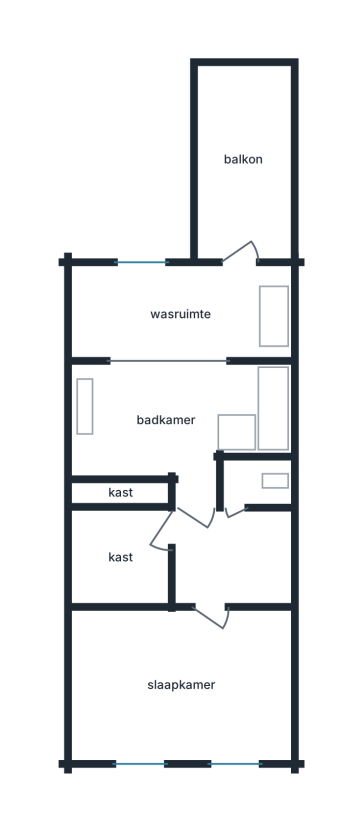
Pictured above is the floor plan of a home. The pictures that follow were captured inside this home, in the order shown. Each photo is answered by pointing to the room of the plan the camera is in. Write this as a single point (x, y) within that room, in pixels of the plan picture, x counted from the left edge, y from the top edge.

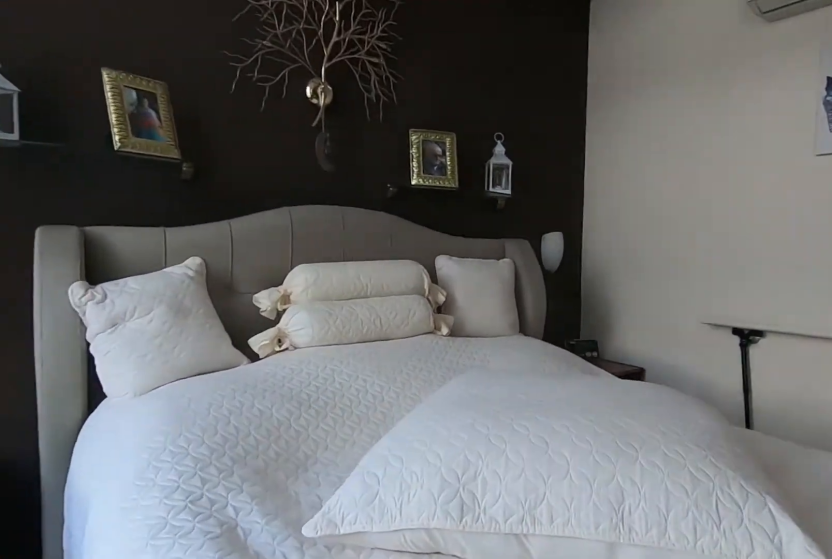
(179, 688)
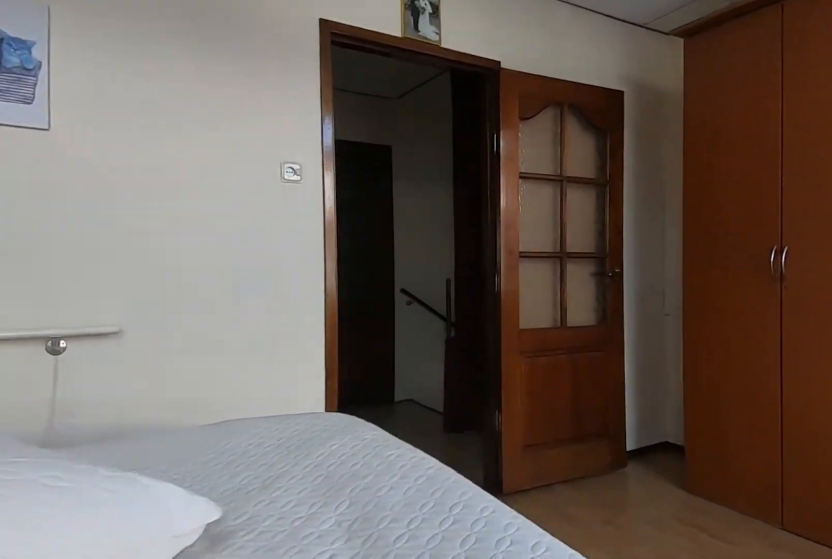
(179, 688)
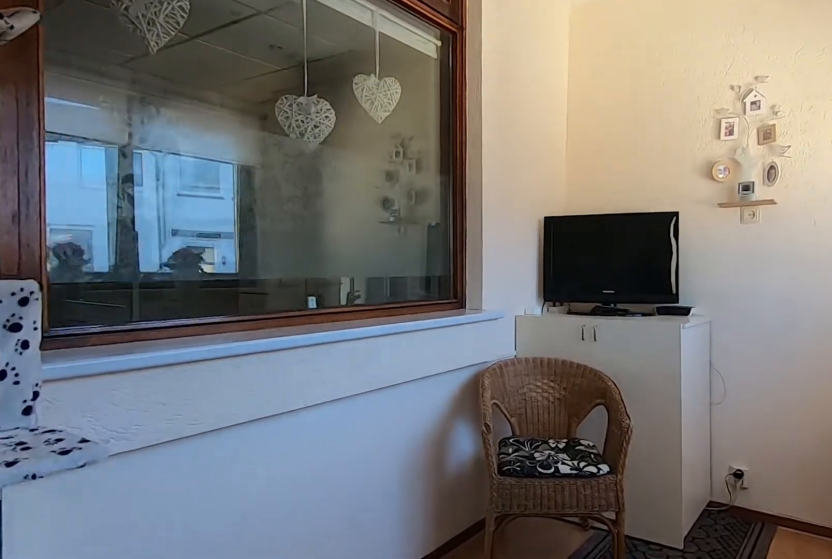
(156, 312)
